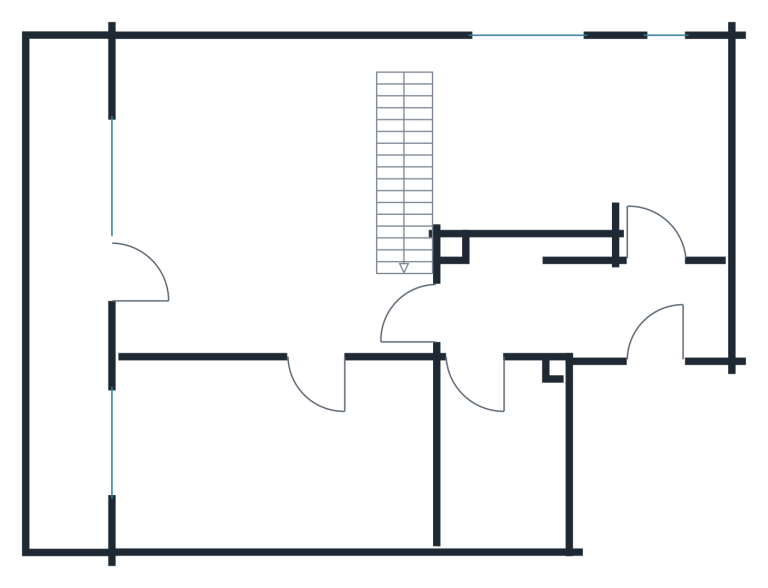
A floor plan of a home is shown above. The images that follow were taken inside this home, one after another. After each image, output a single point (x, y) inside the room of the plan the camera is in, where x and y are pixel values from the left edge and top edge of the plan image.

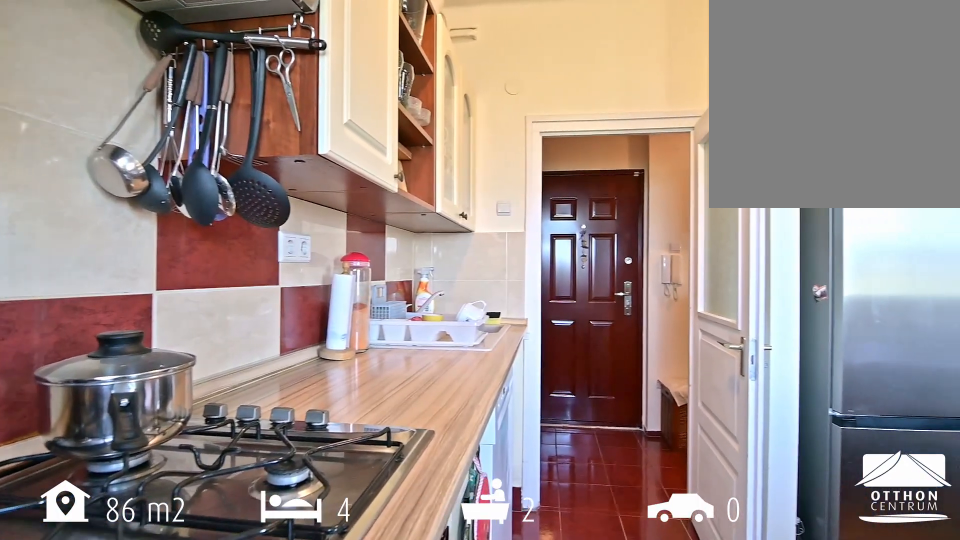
(587, 134)
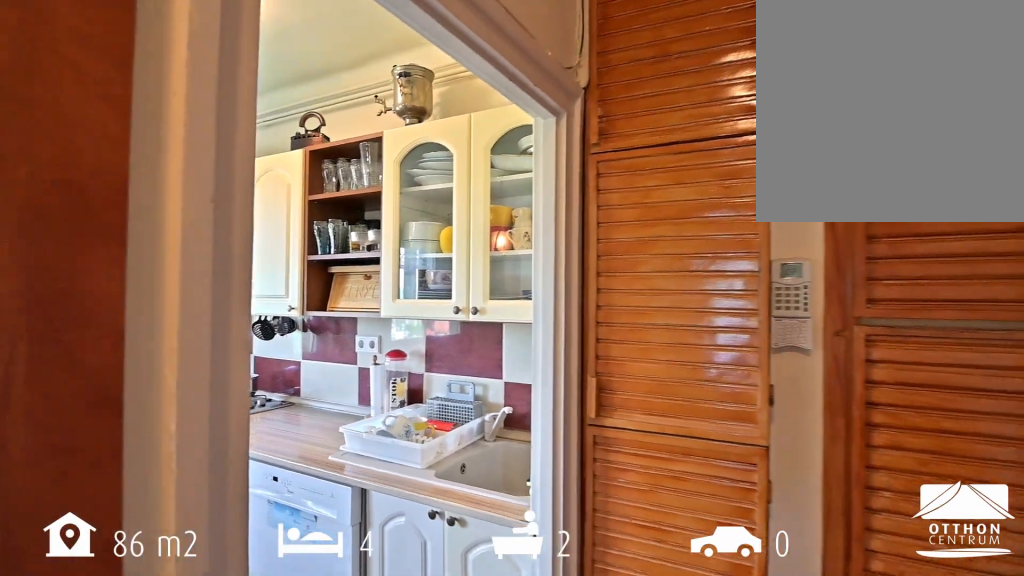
(577, 309)
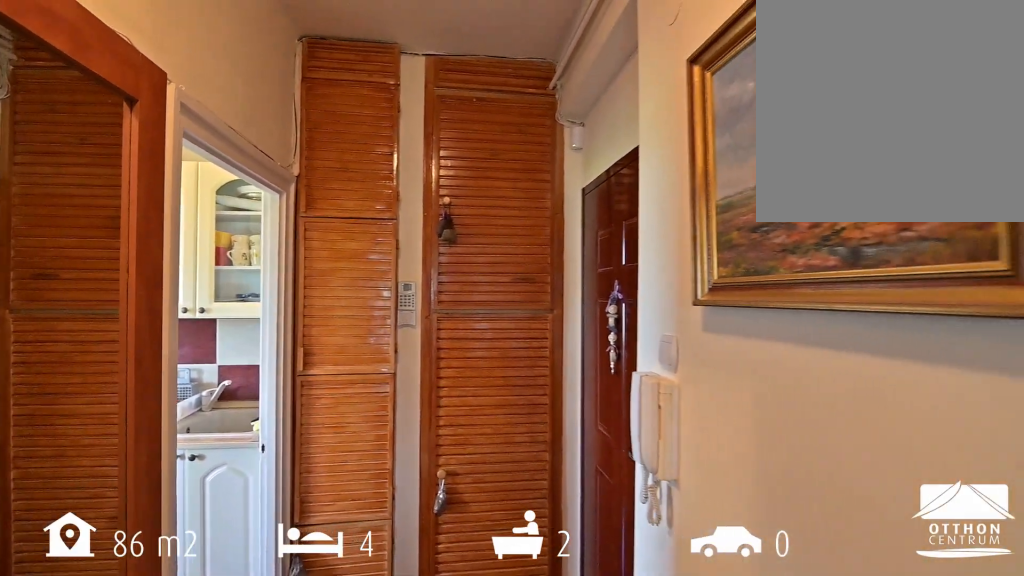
(577, 307)
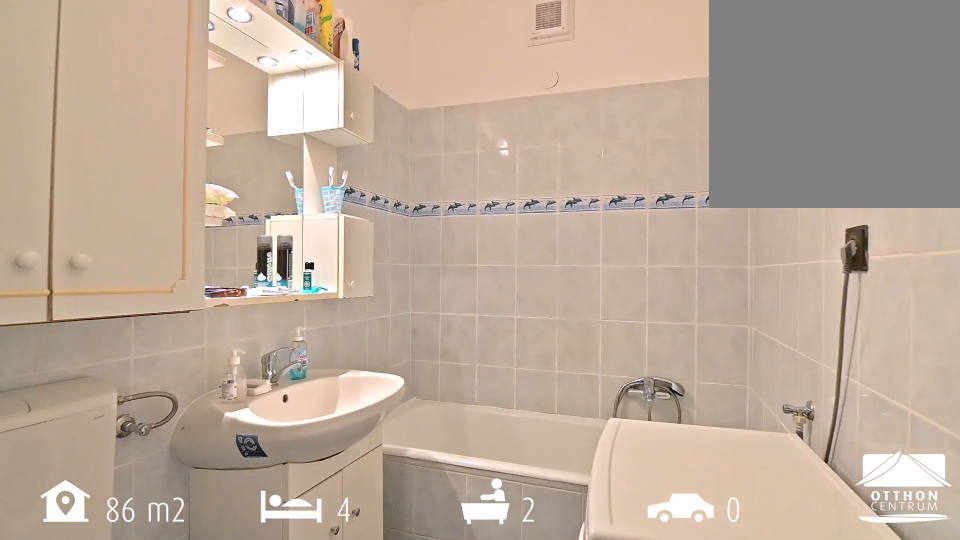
(498, 457)
